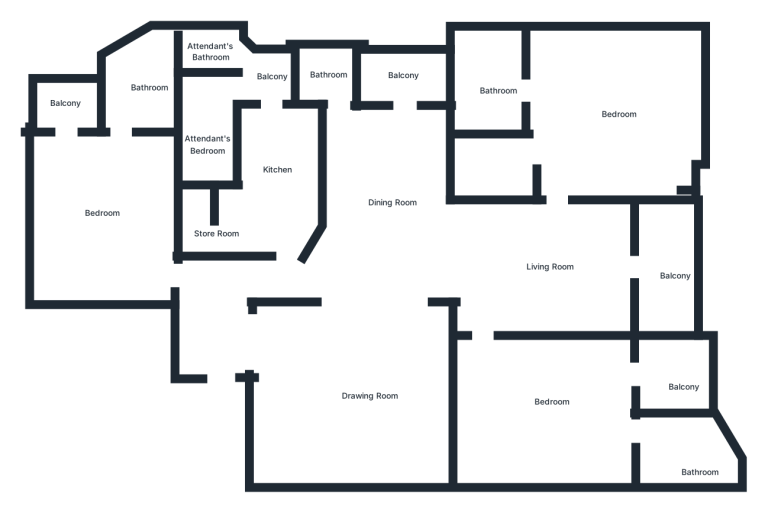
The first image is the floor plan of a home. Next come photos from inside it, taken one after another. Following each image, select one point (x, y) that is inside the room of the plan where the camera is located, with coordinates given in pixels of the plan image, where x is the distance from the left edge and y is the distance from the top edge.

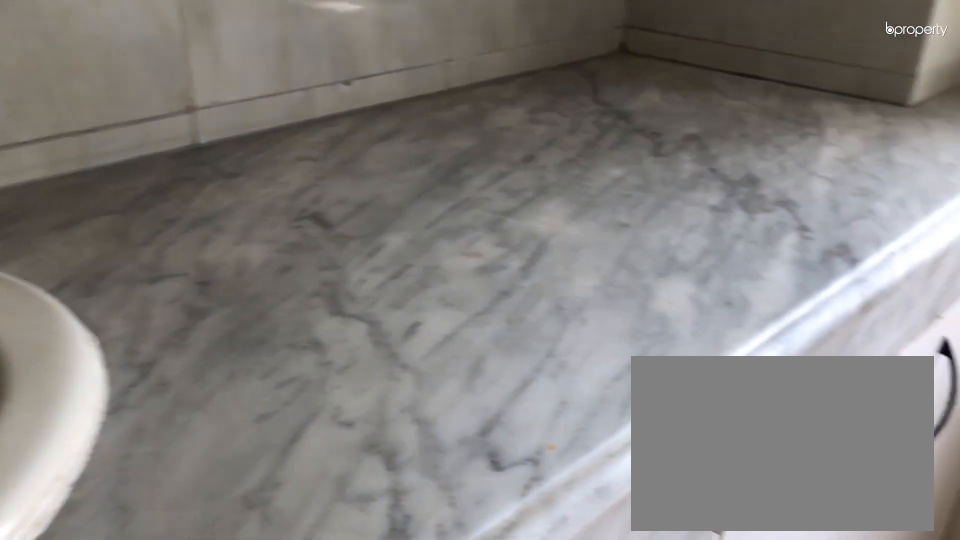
(481, 85)
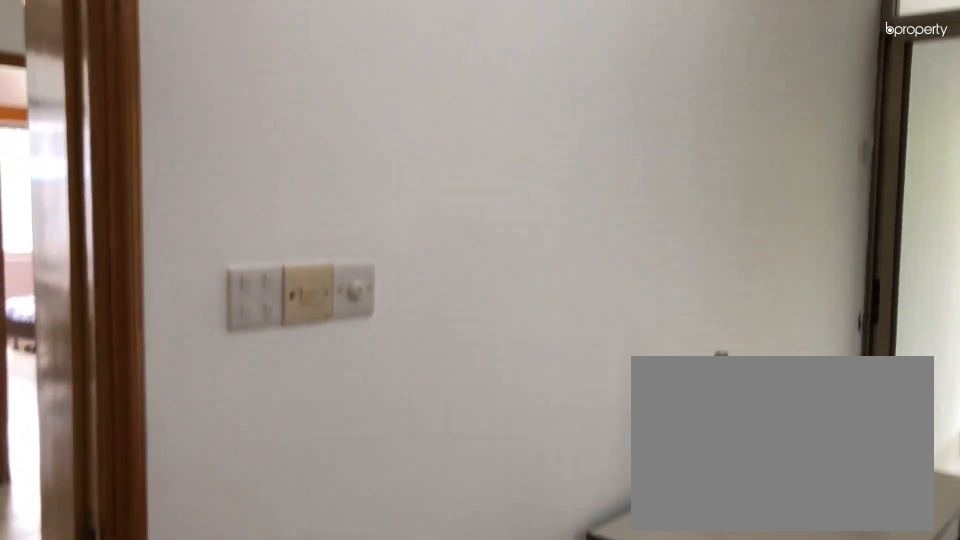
(560, 413)
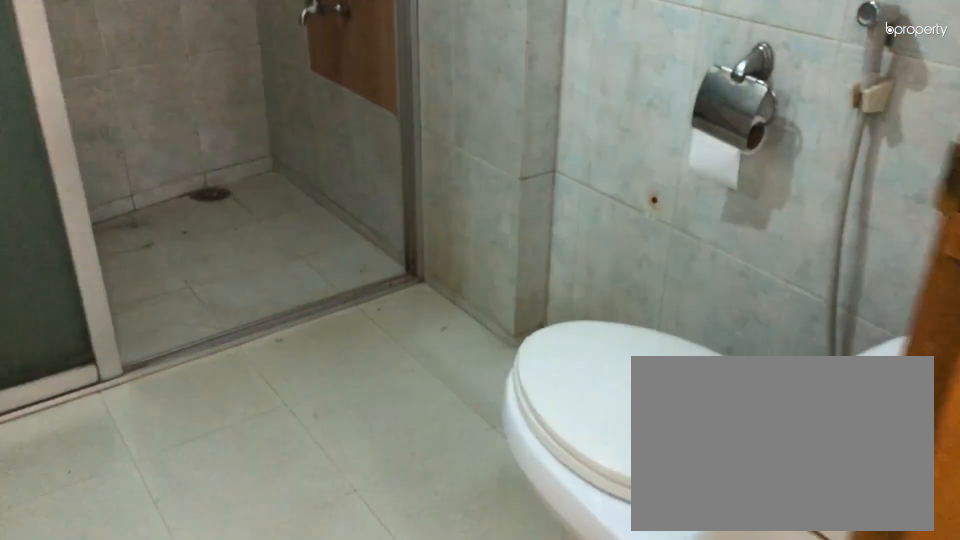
(684, 442)
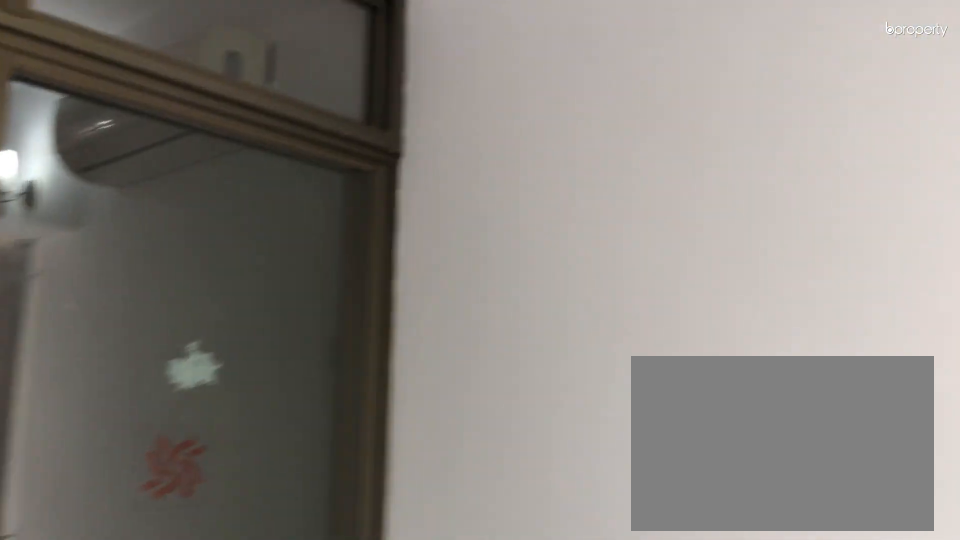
(685, 374)
